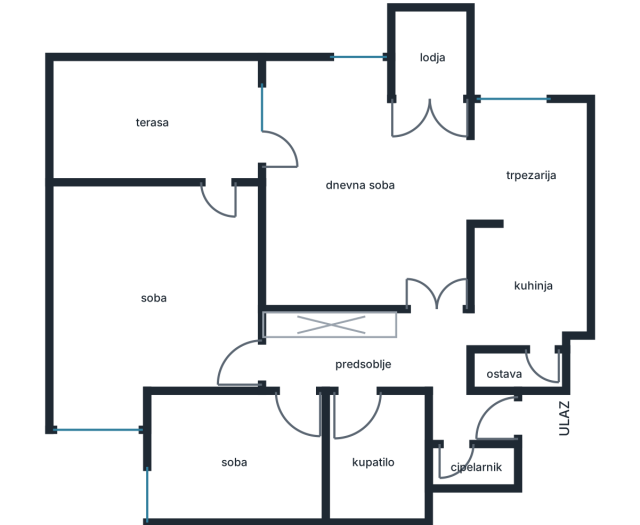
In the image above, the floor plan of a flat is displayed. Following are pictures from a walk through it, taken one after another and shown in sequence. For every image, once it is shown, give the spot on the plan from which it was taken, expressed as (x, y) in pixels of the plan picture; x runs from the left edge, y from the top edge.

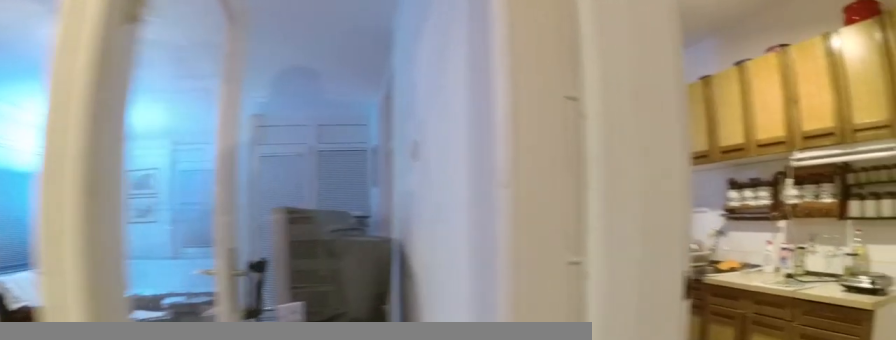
(449, 353)
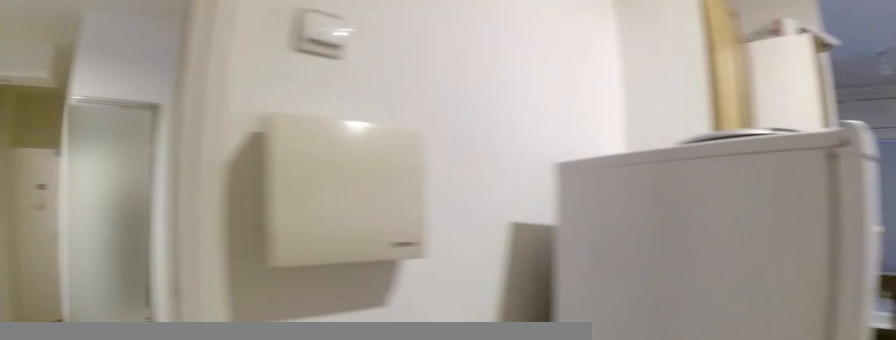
(549, 338)
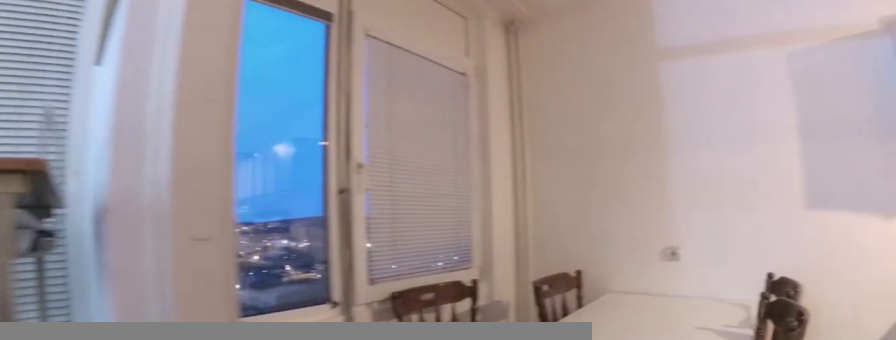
(448, 199)
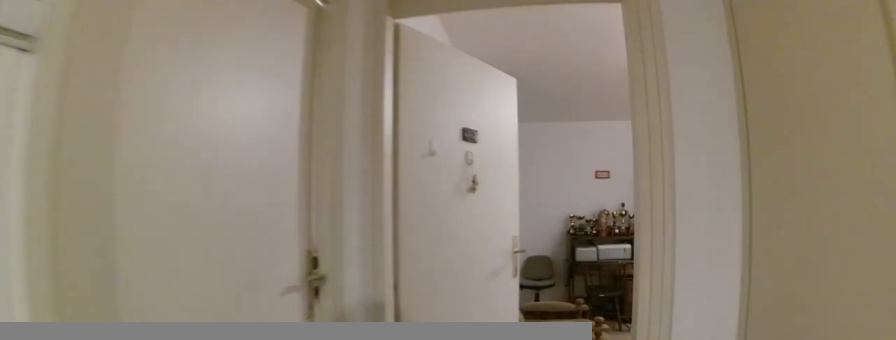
(371, 355)
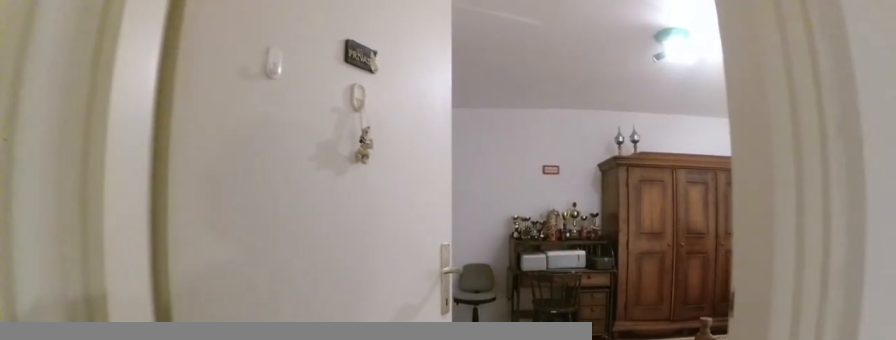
(305, 359)
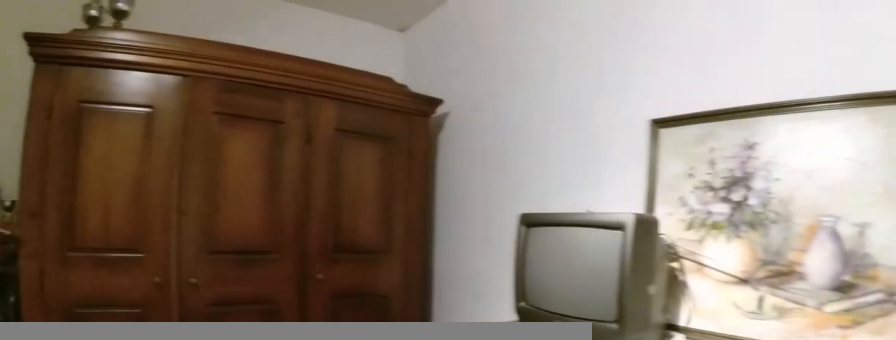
(237, 249)
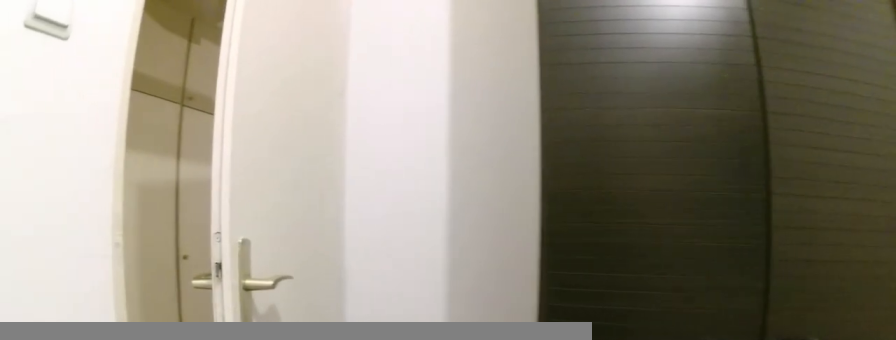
(214, 449)
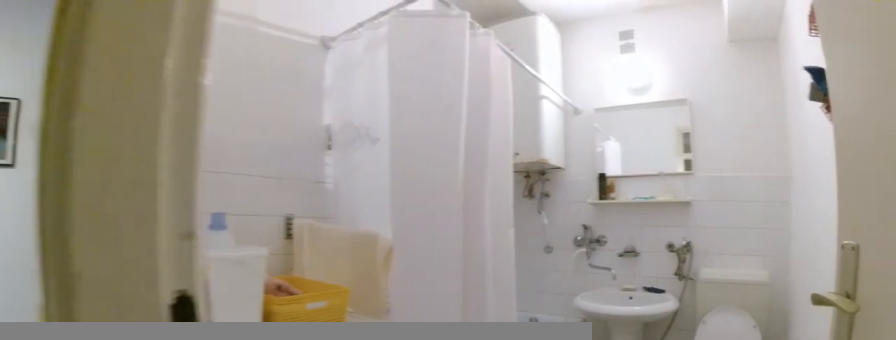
(330, 368)
